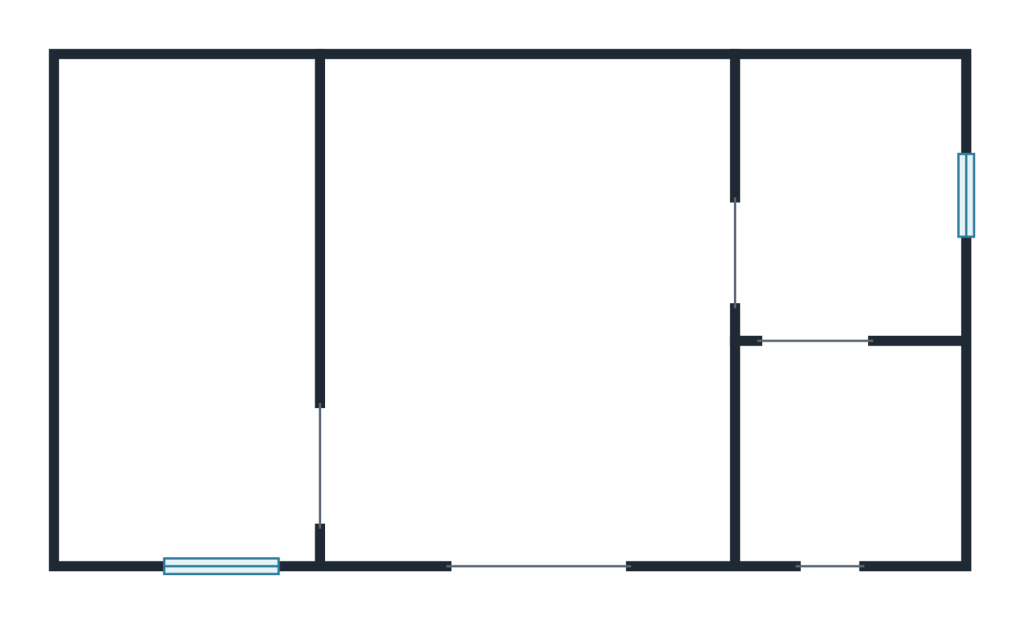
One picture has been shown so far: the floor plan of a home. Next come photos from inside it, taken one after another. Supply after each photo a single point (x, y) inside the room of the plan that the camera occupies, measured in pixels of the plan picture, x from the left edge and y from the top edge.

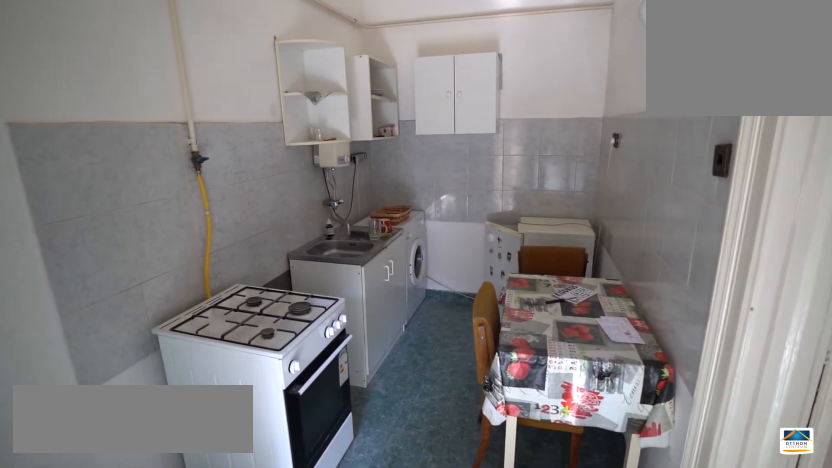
(179, 391)
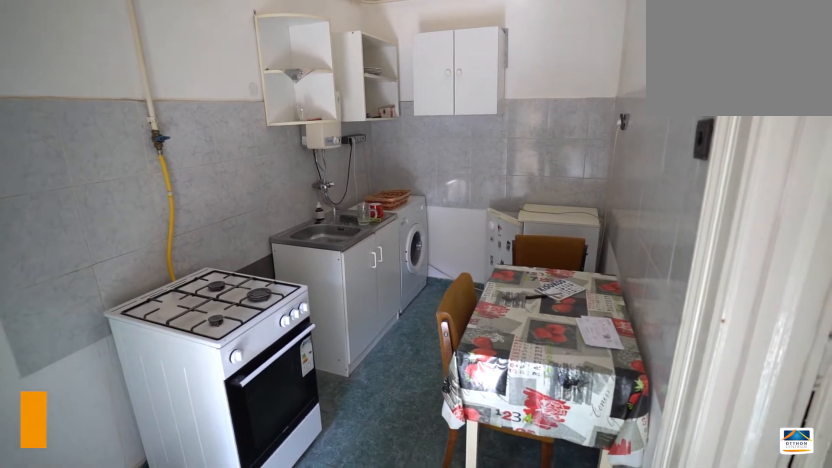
(178, 391)
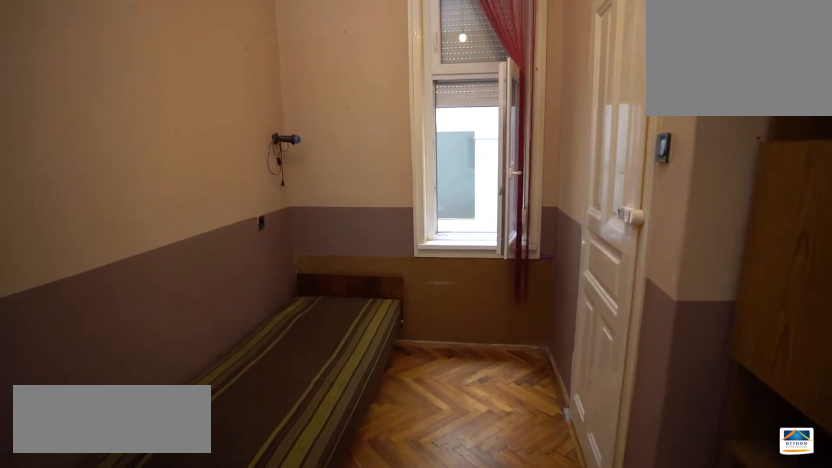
(846, 200)
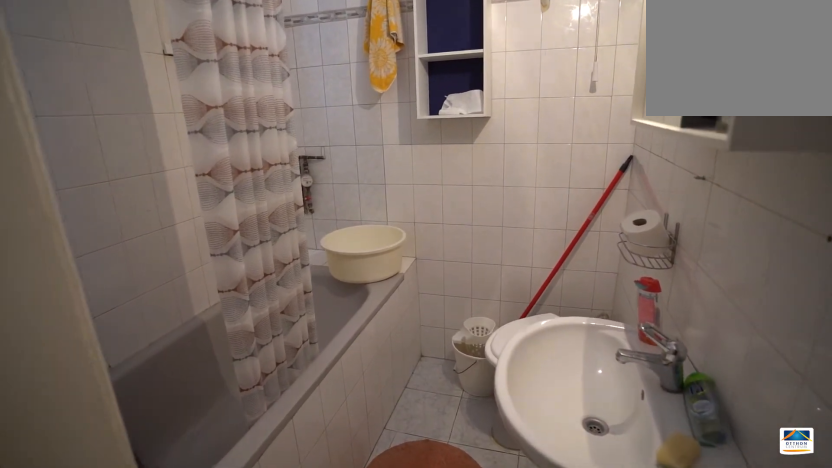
(846, 462)
